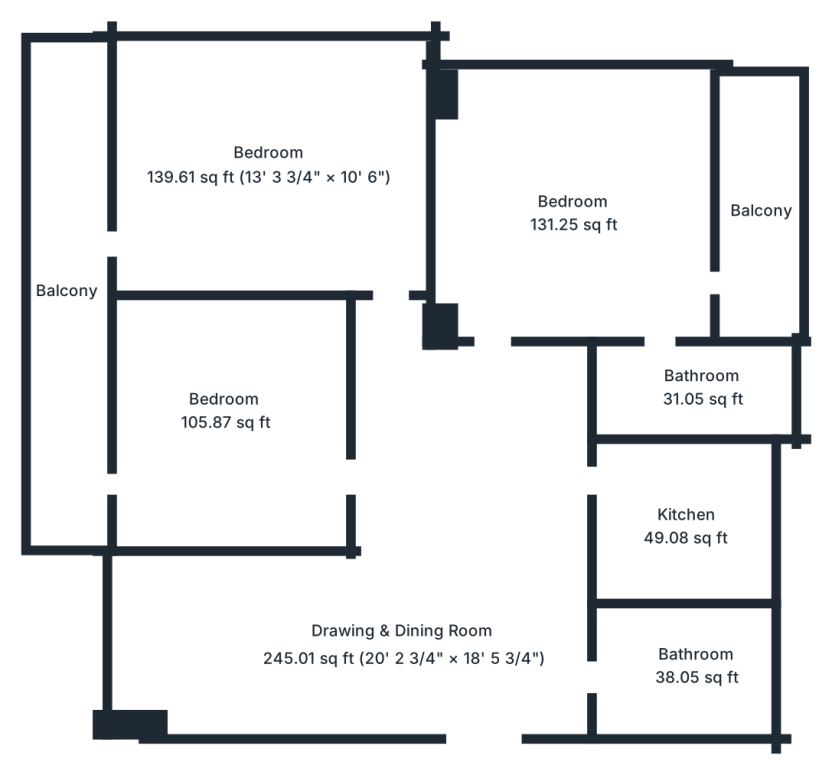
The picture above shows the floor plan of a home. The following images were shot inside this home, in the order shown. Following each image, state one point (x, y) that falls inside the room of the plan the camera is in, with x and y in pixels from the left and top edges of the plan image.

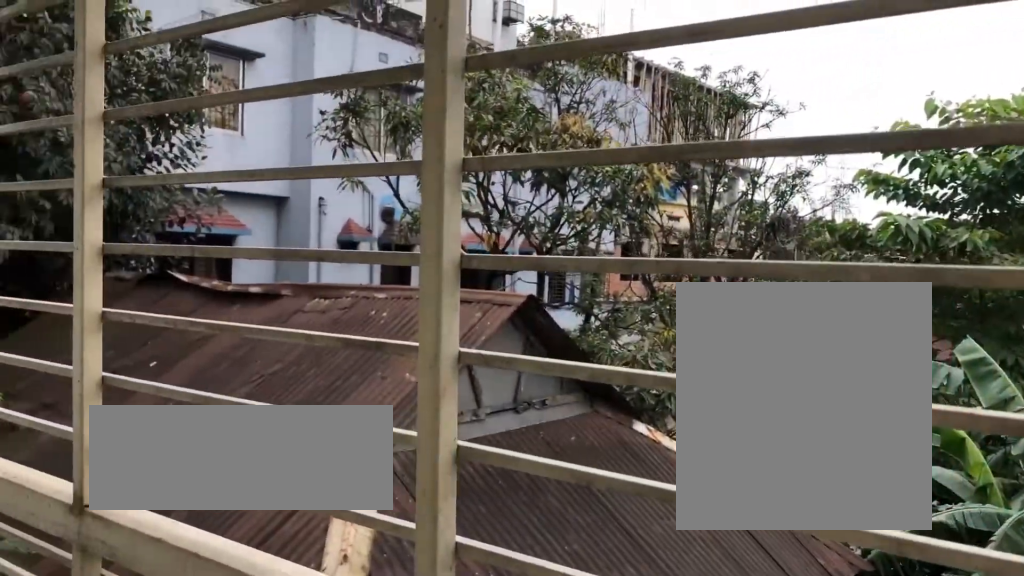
(763, 206)
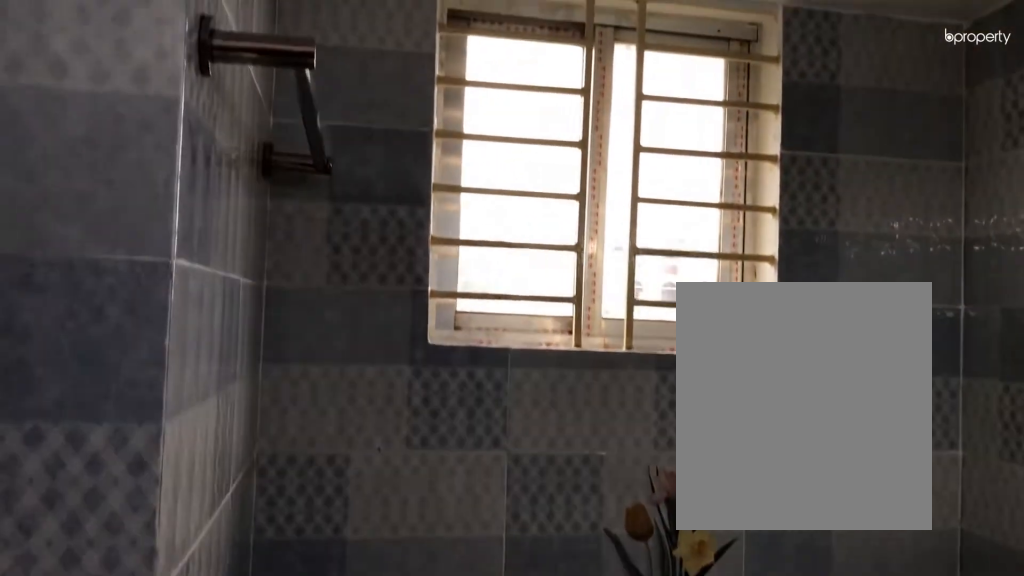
(696, 397)
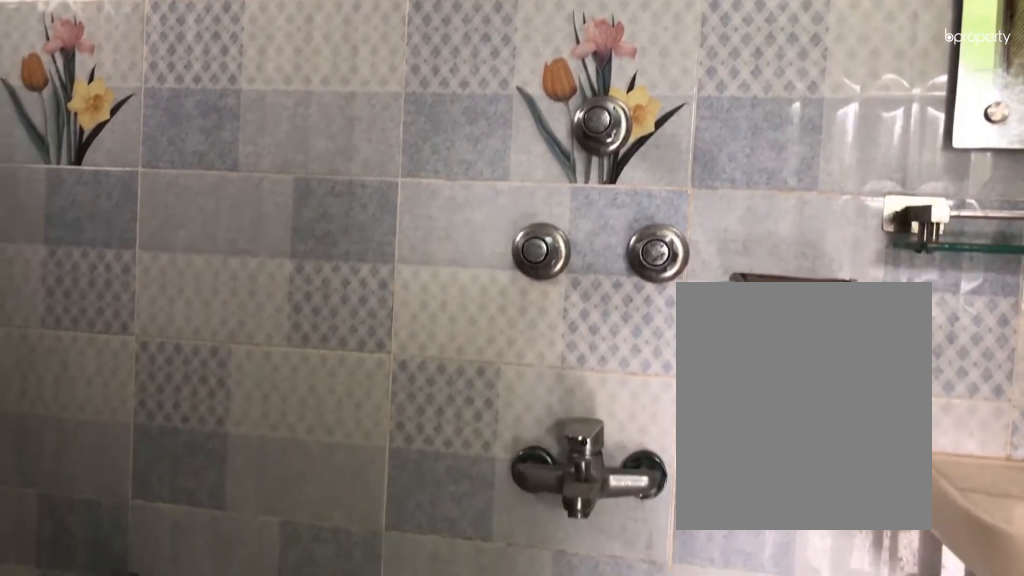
(696, 397)
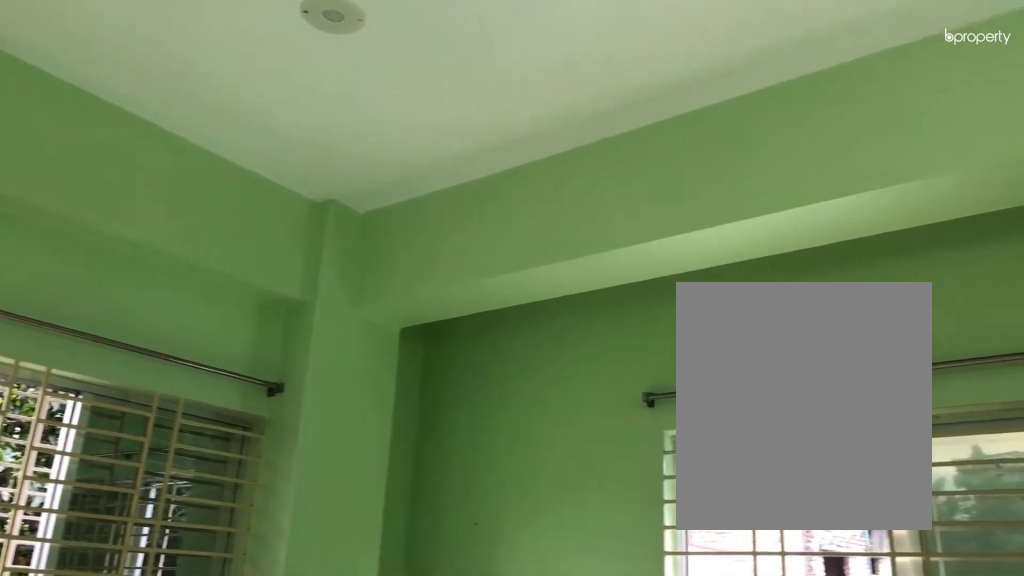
(268, 189)
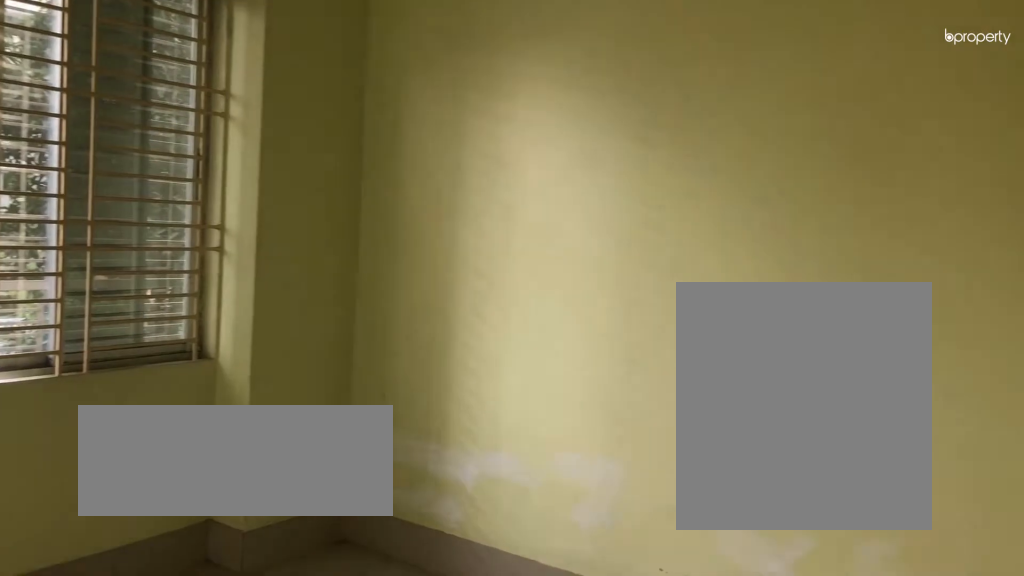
(226, 417)
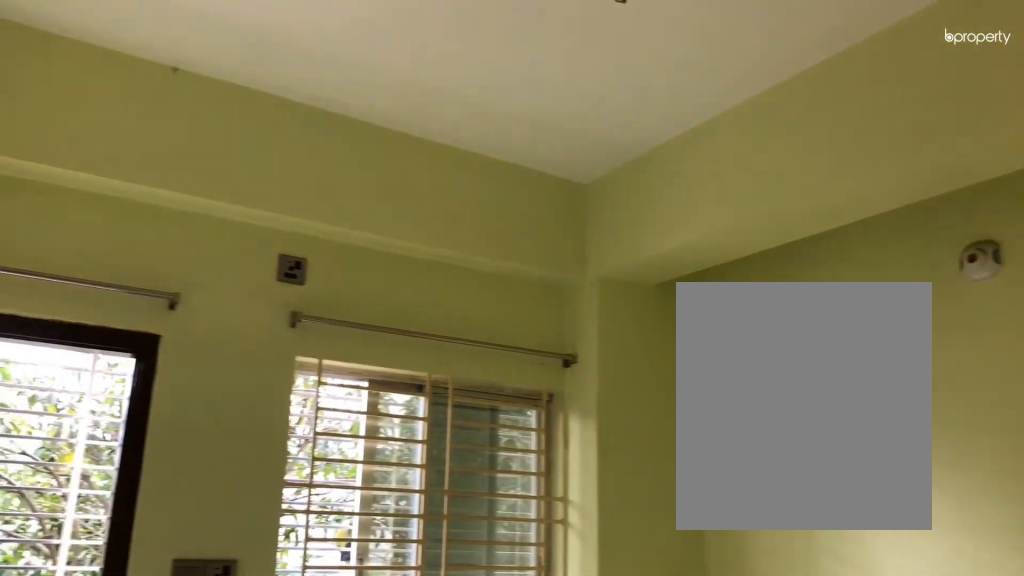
(226, 417)
